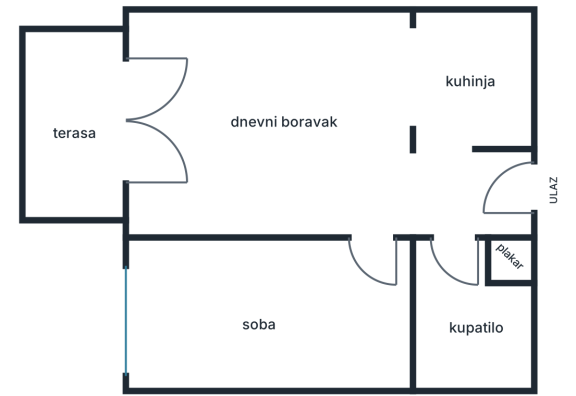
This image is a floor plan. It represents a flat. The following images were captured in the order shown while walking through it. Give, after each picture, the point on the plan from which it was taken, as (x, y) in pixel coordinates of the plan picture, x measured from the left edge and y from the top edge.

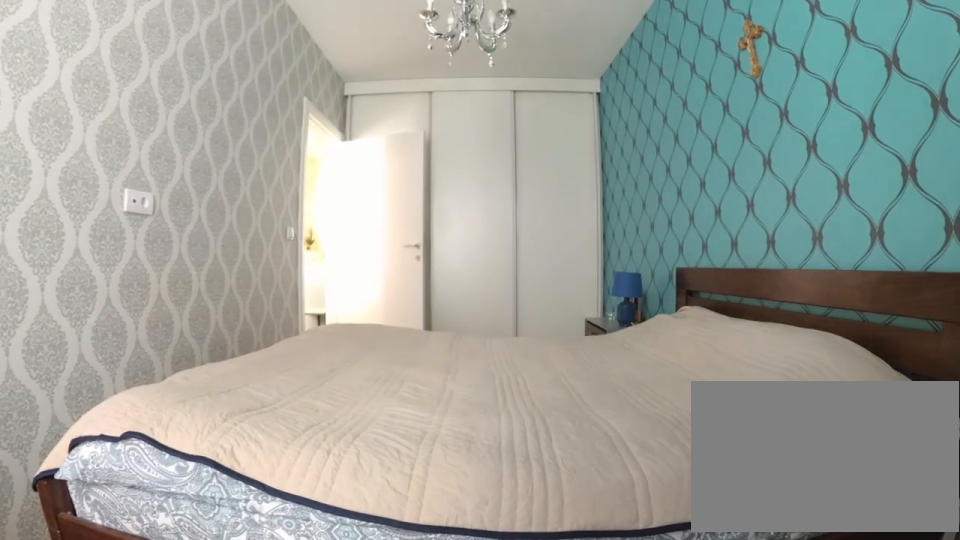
(147, 308)
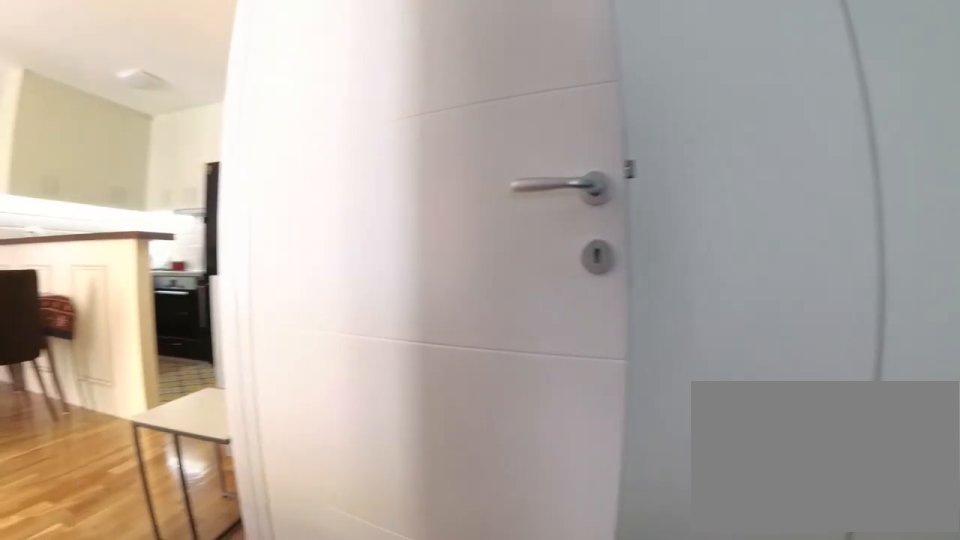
(324, 267)
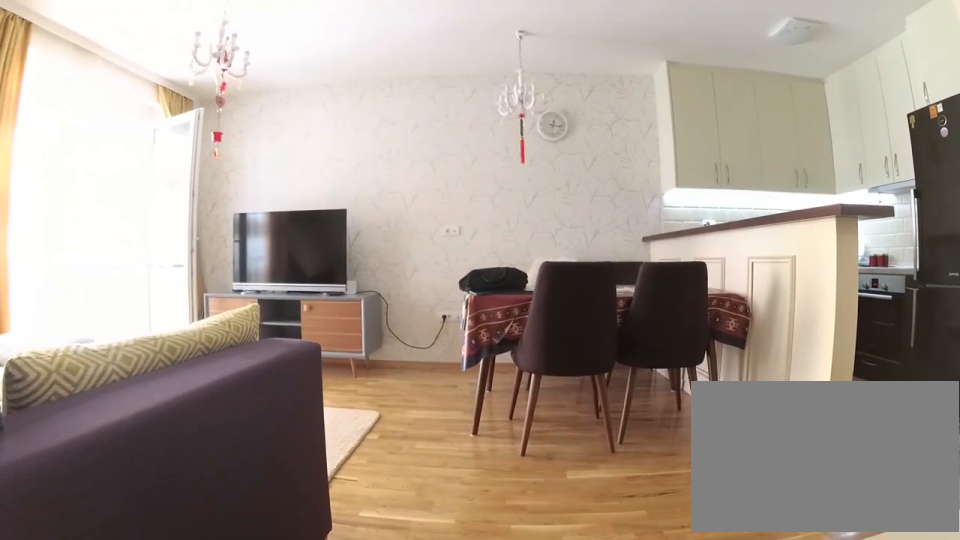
(371, 247)
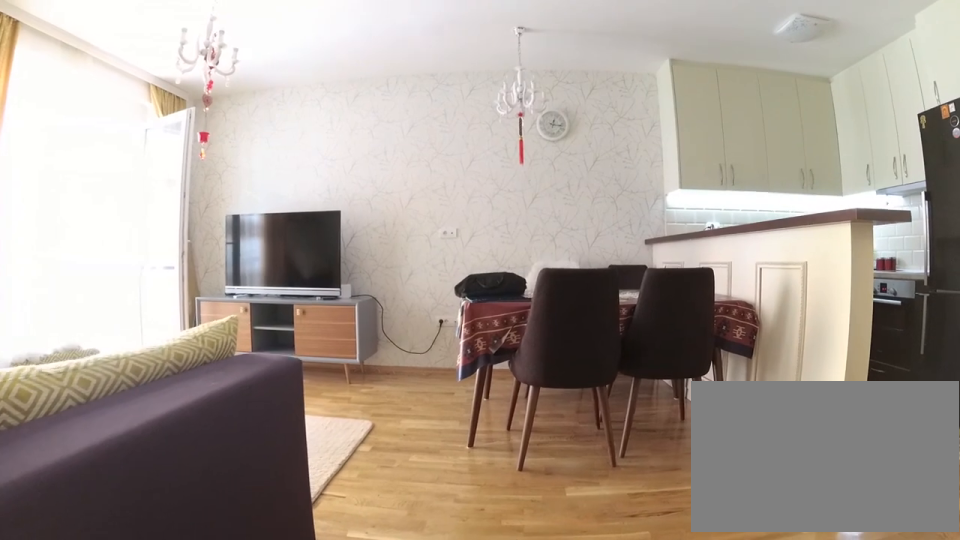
(370, 246)
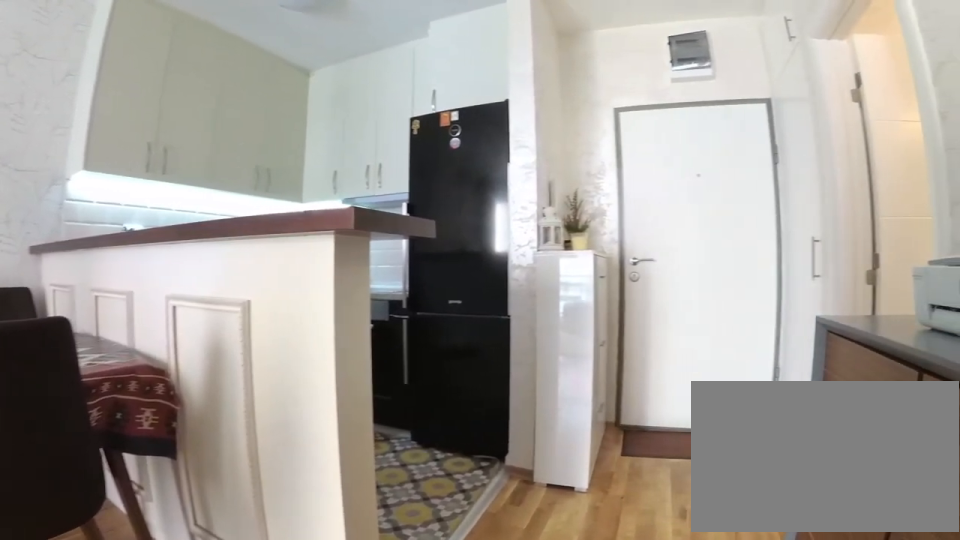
(367, 199)
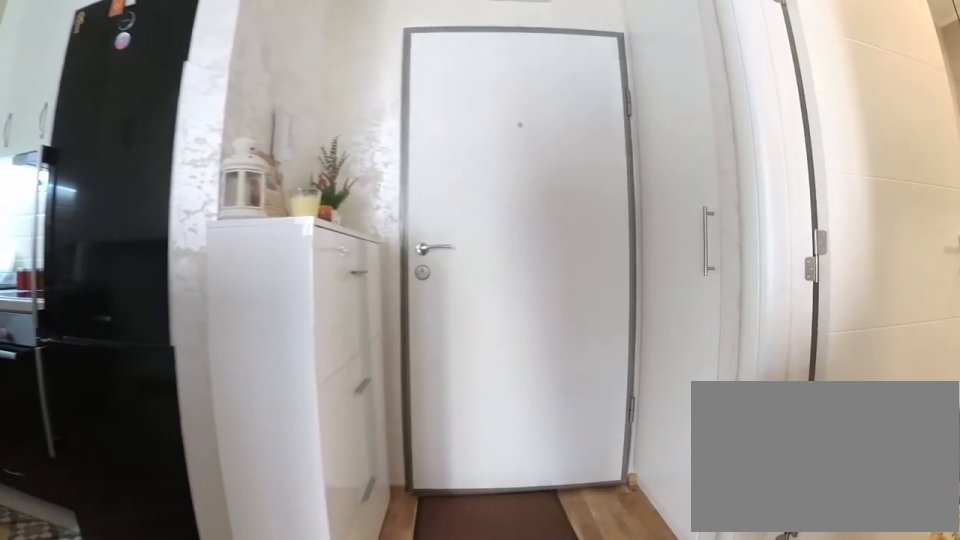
(427, 188)
